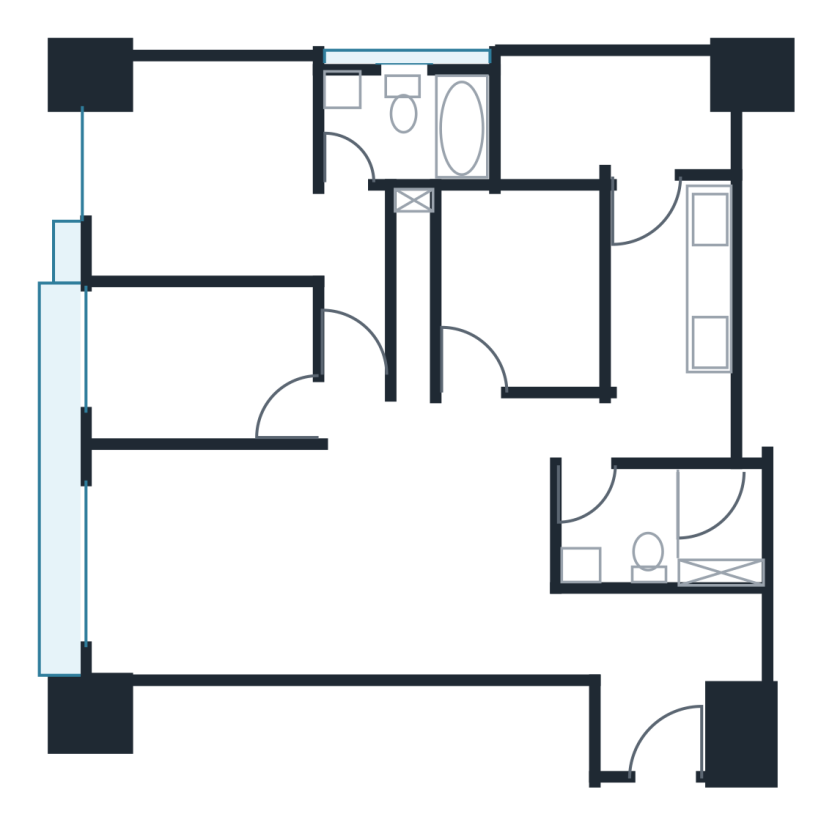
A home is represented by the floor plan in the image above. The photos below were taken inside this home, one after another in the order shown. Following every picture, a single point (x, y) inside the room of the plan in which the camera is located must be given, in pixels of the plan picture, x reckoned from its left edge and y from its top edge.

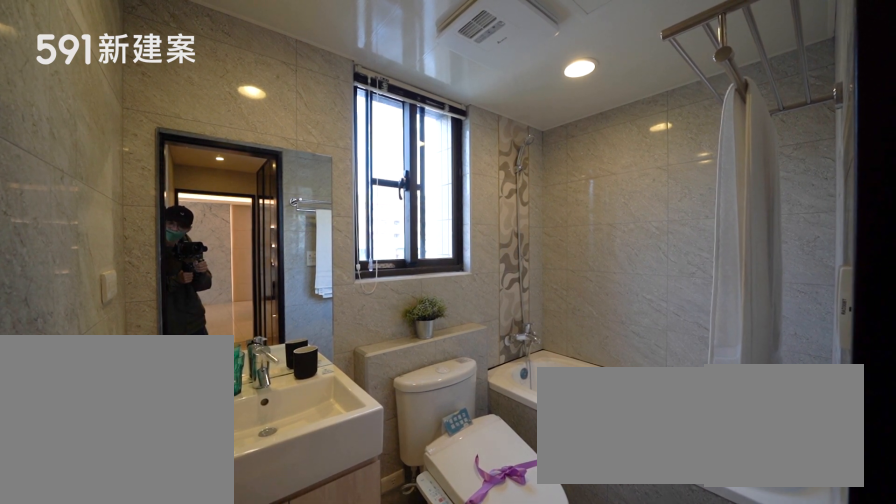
(415, 119)
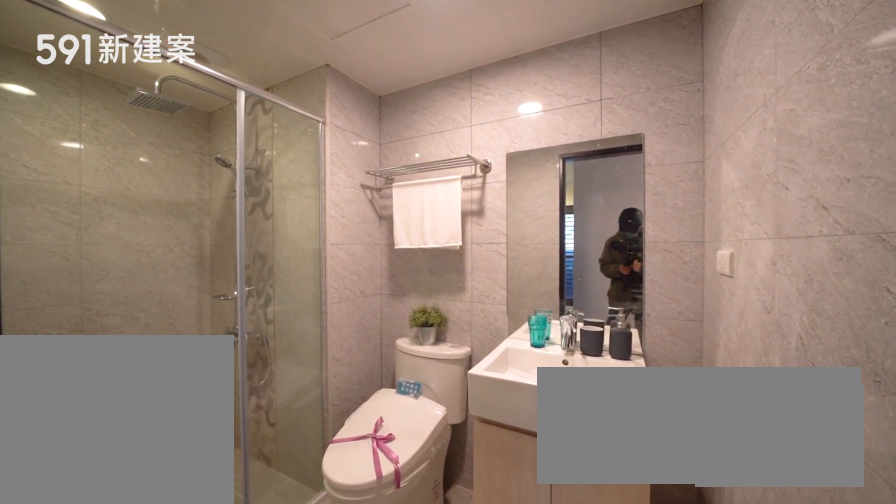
(665, 524)
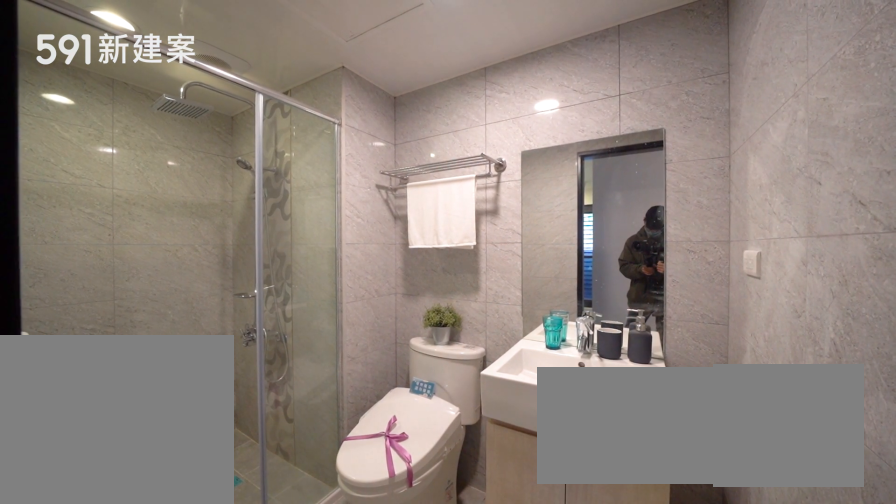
(665, 524)
